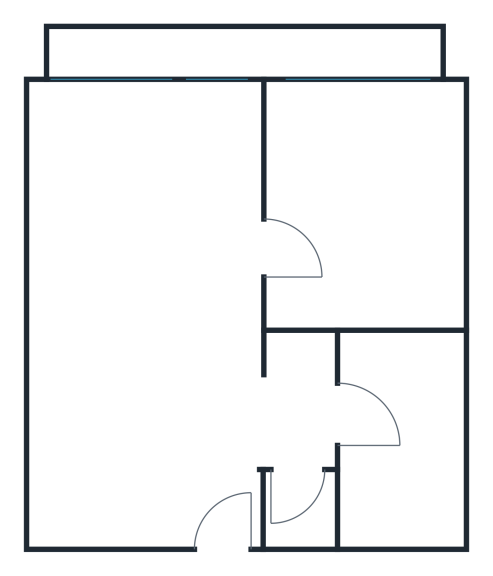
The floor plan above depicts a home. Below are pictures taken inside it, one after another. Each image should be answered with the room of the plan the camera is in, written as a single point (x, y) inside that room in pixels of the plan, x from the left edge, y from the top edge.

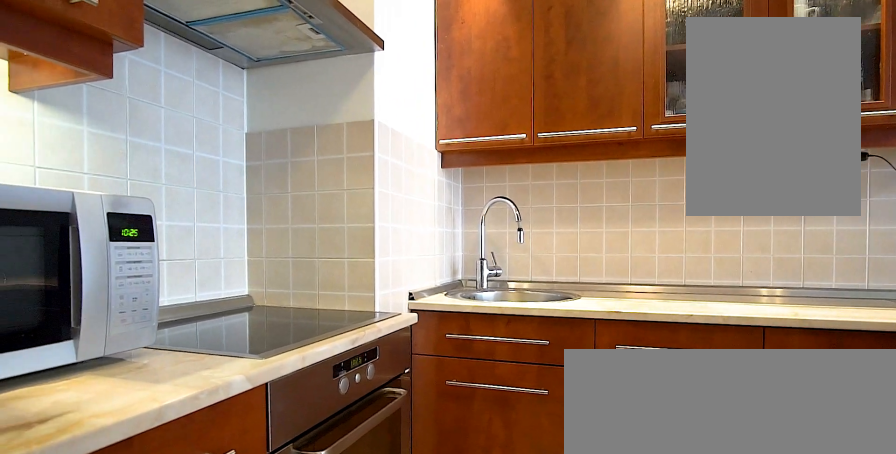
(138, 441)
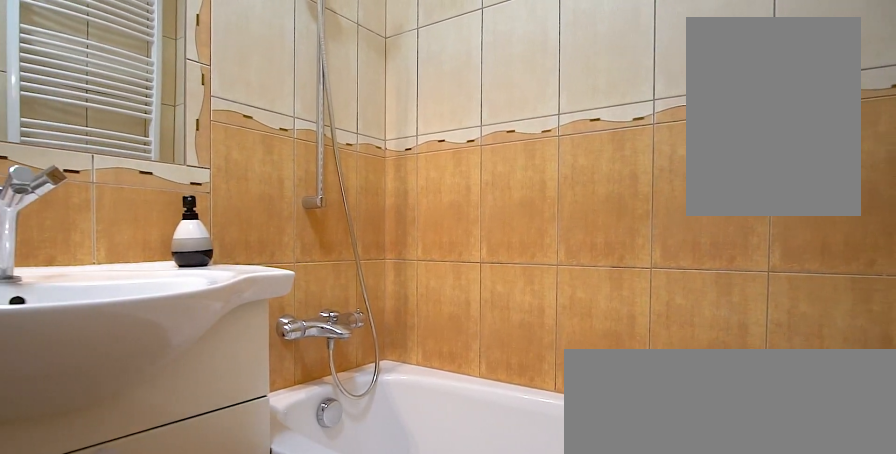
(389, 429)
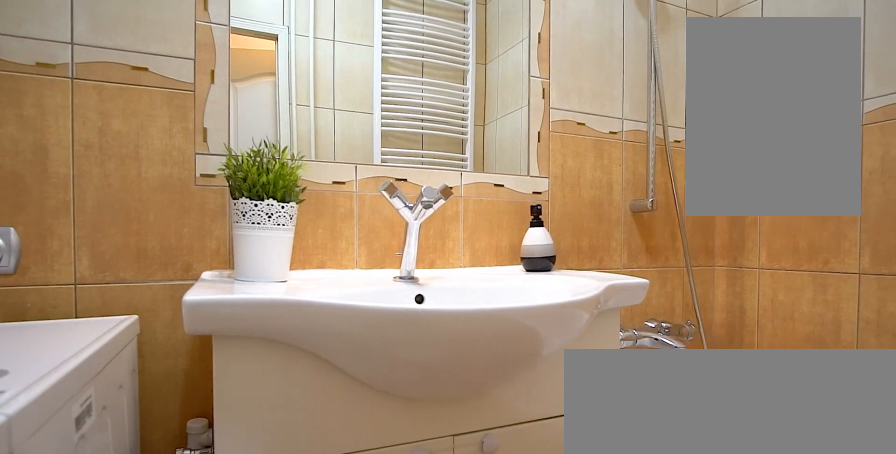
(389, 429)
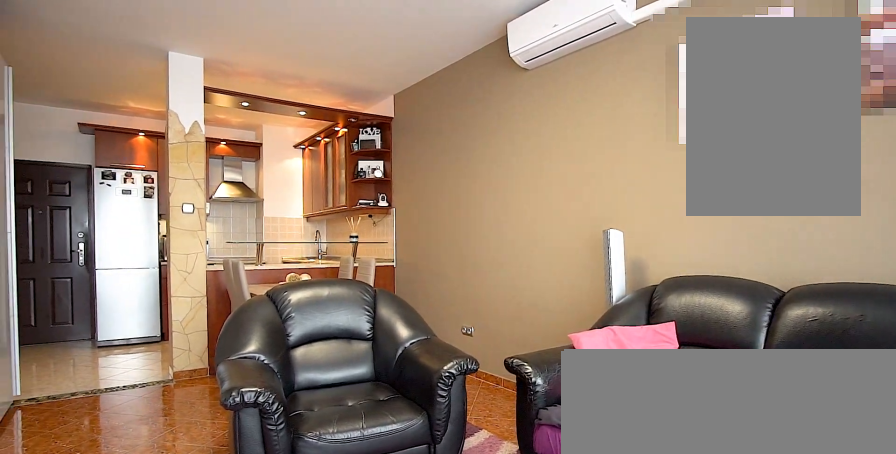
(154, 232)
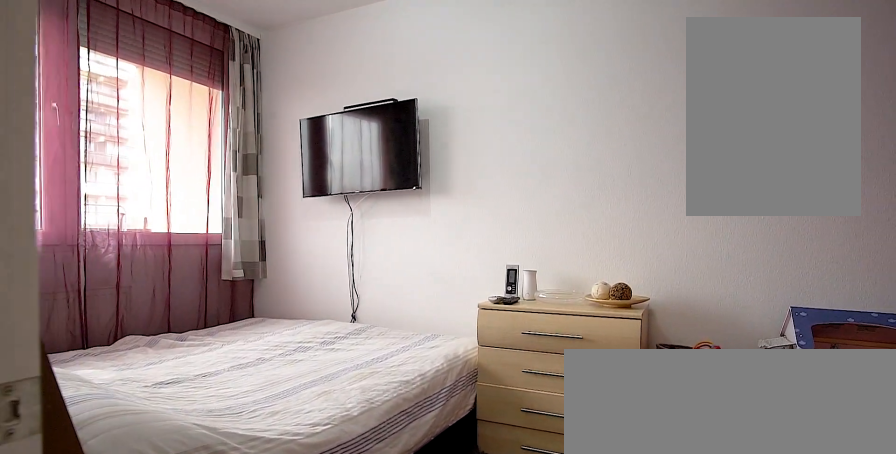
(358, 223)
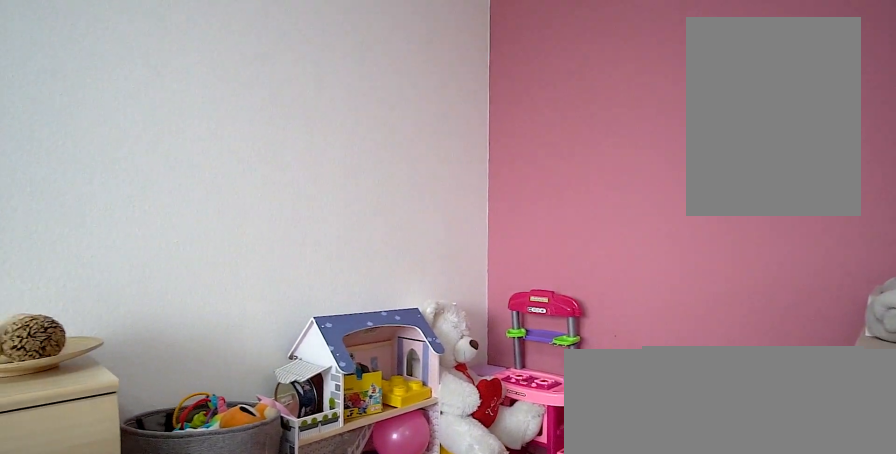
(358, 223)
